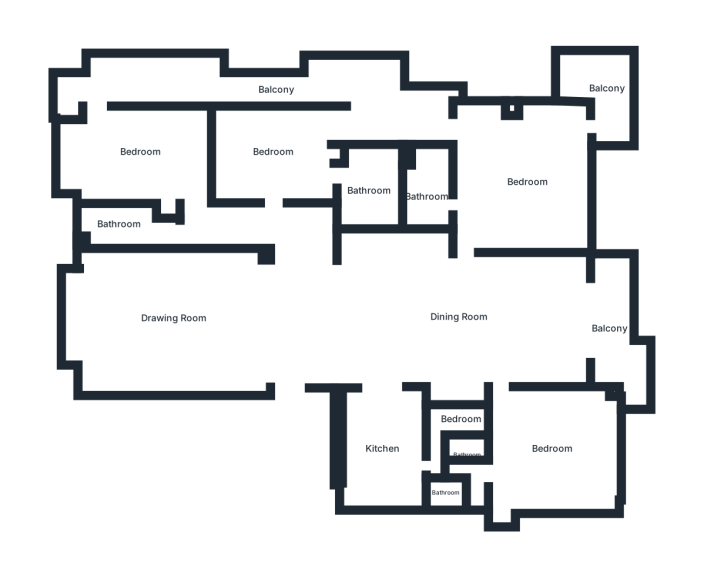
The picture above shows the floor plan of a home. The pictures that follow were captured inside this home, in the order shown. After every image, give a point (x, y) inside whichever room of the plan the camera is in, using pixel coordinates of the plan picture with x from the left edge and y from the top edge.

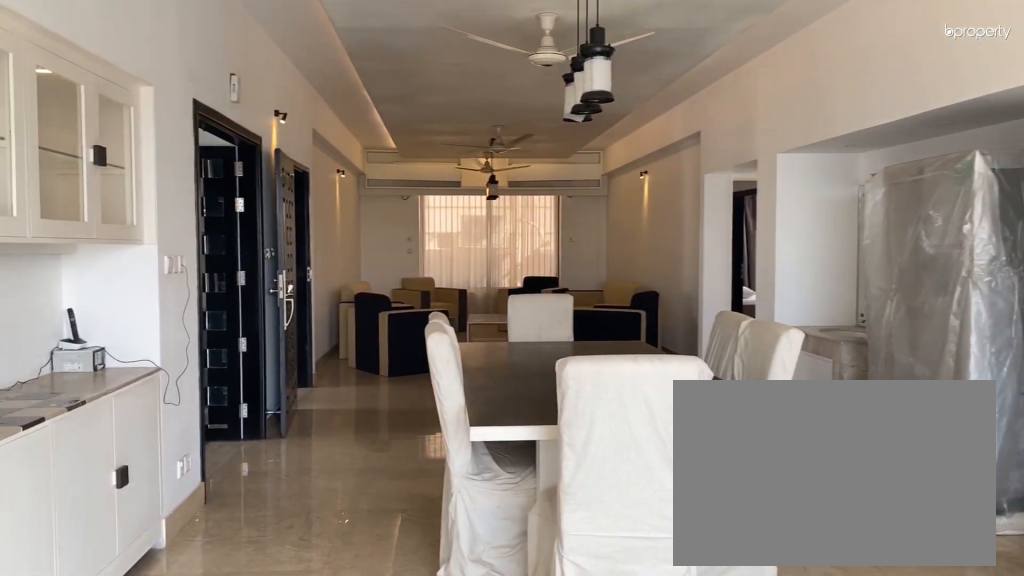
(456, 317)
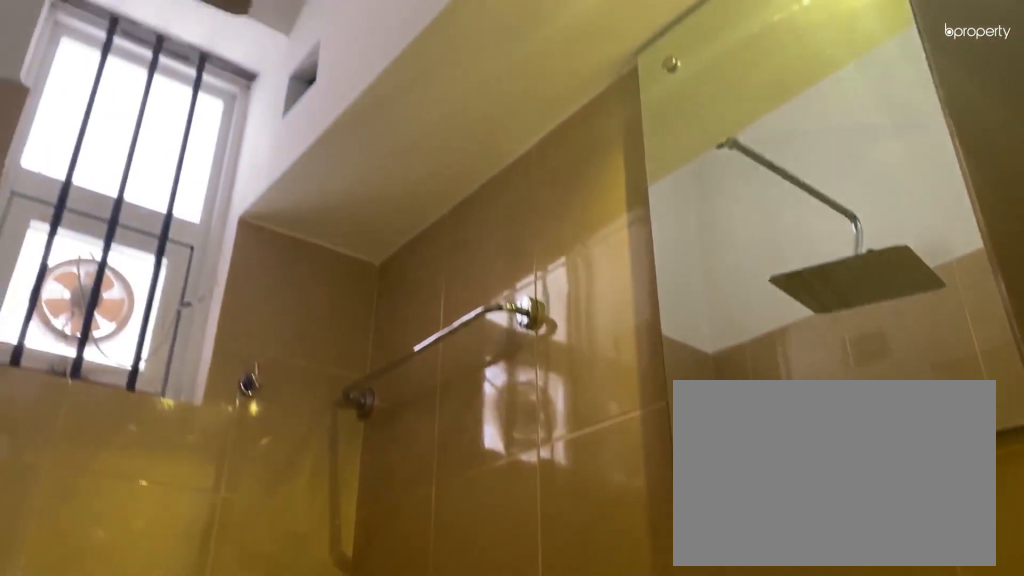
(117, 221)
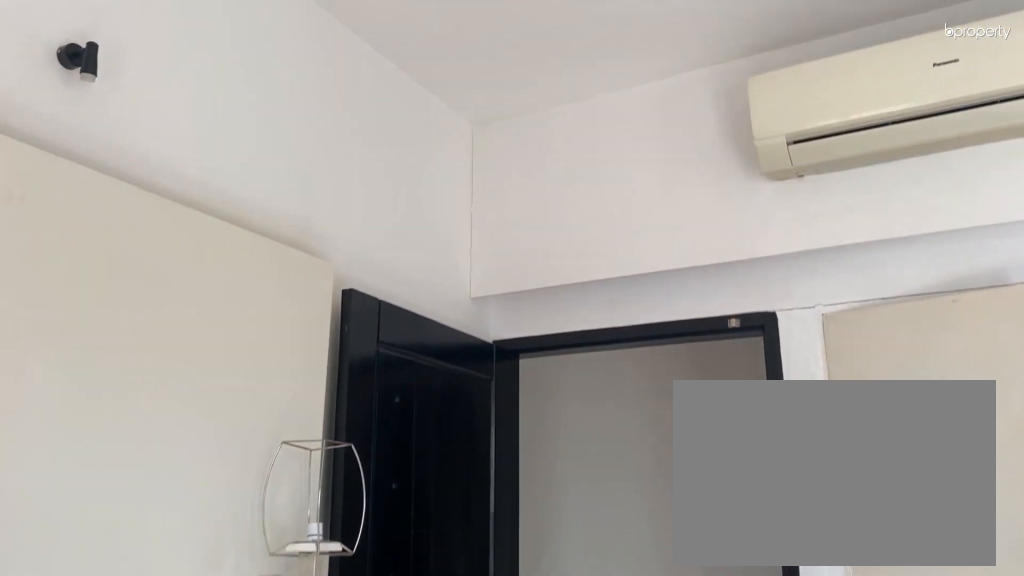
(139, 155)
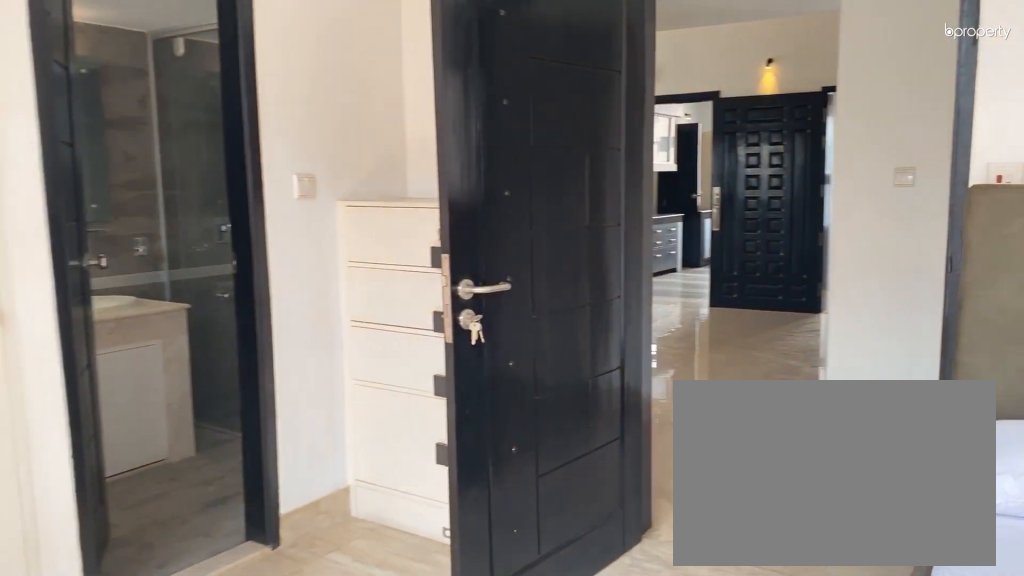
(271, 151)
